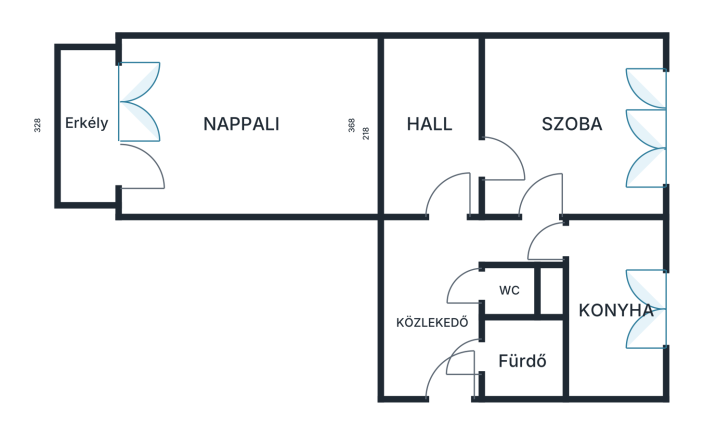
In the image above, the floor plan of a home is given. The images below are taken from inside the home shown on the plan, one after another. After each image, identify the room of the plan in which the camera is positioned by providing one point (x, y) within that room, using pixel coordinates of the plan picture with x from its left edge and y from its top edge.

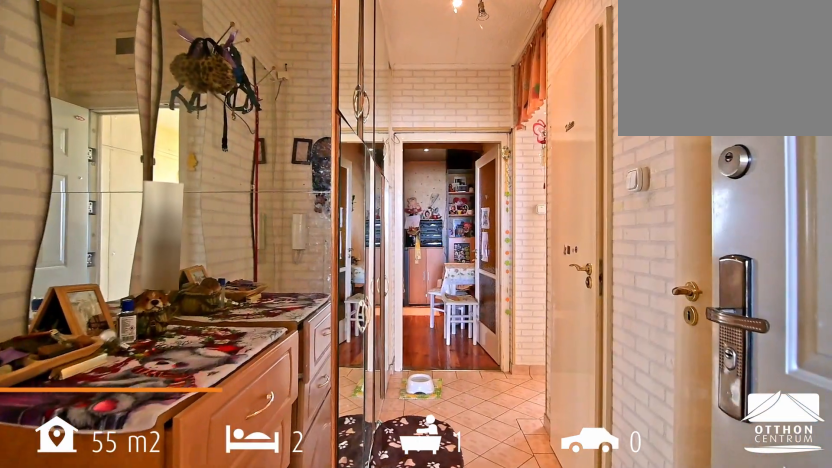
(438, 337)
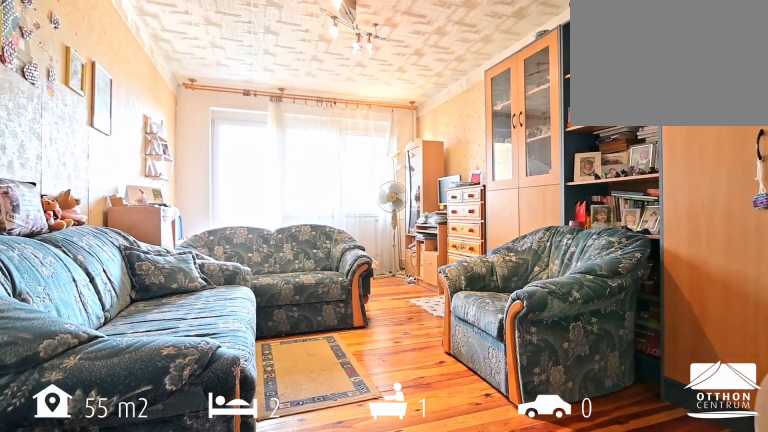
(246, 88)
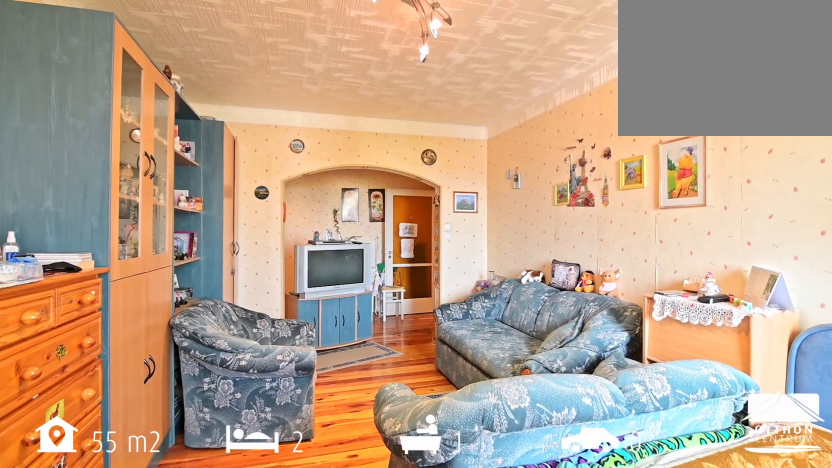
(246, 88)
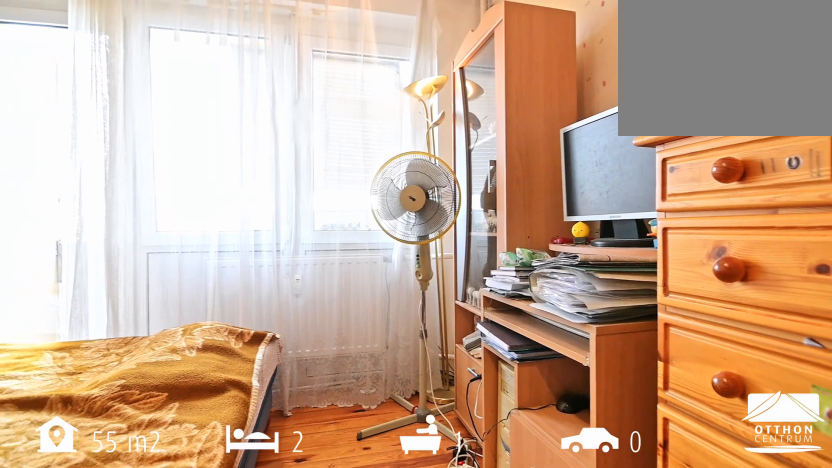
(246, 88)
